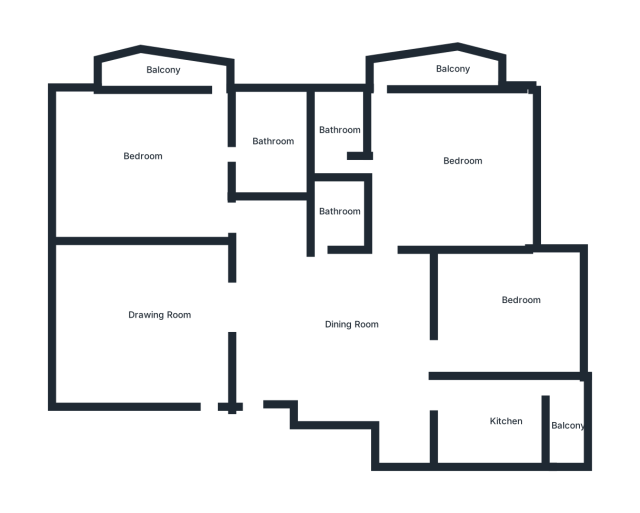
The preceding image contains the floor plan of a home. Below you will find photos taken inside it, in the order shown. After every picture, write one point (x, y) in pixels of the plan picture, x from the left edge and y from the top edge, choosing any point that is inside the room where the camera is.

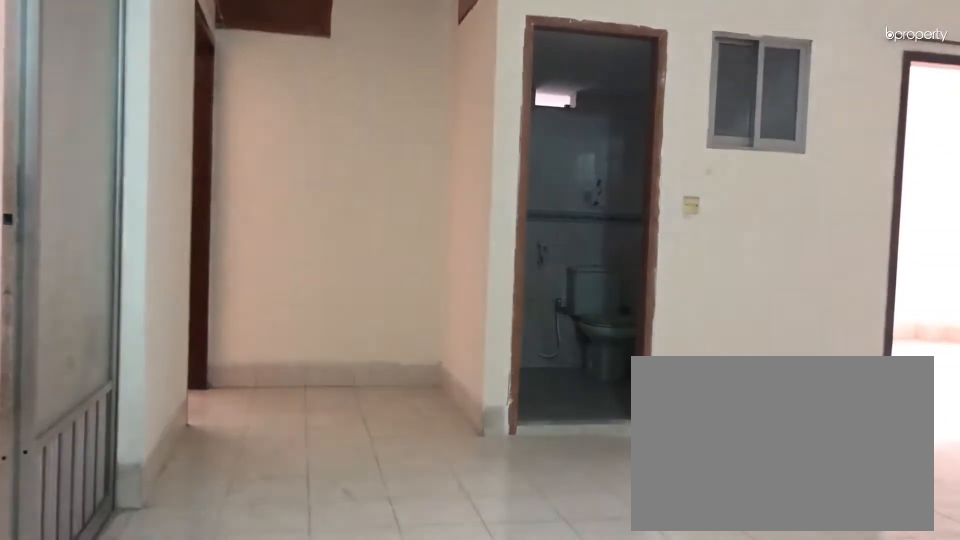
(265, 389)
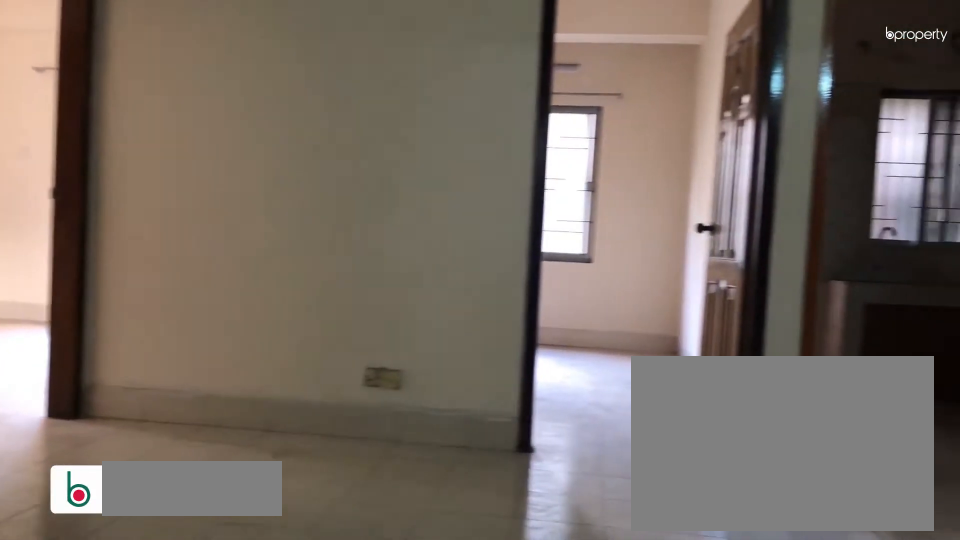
(346, 316)
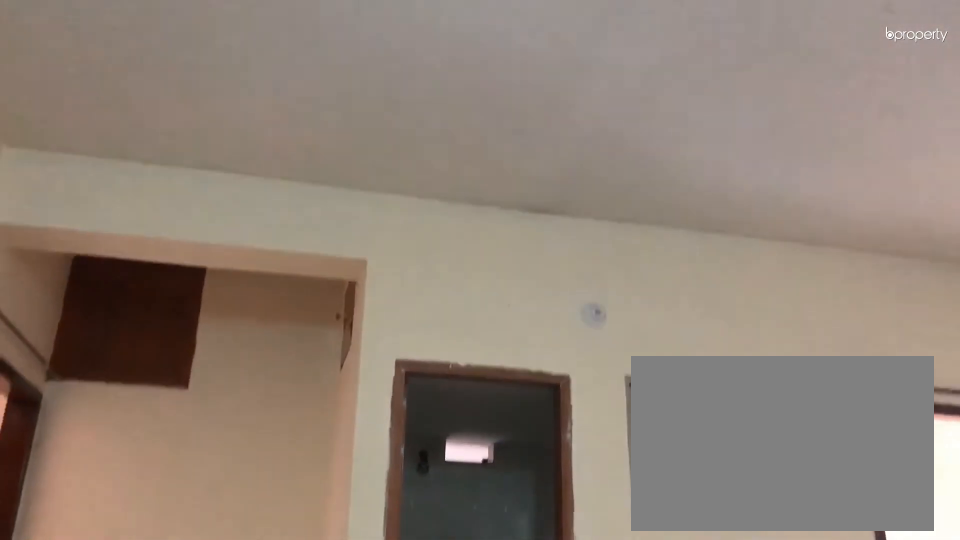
(346, 317)
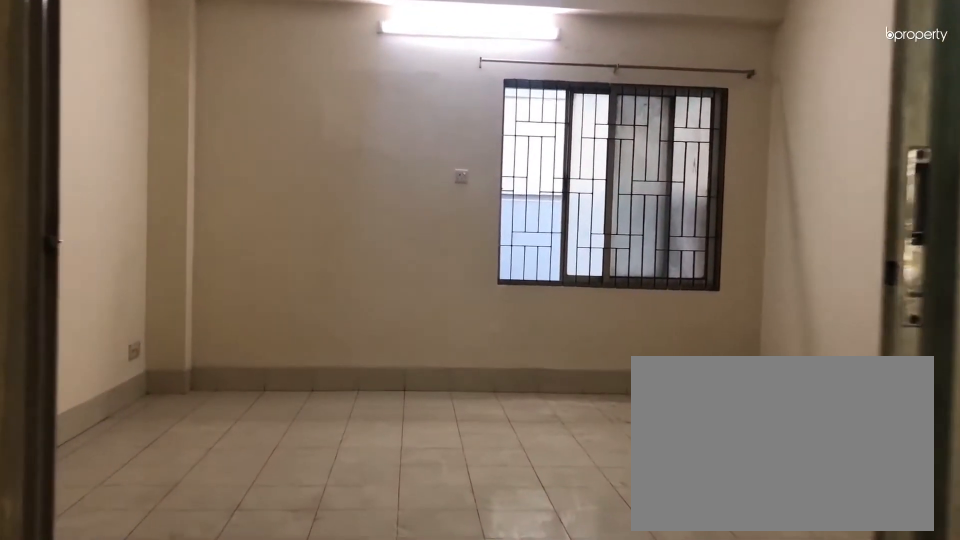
(201, 317)
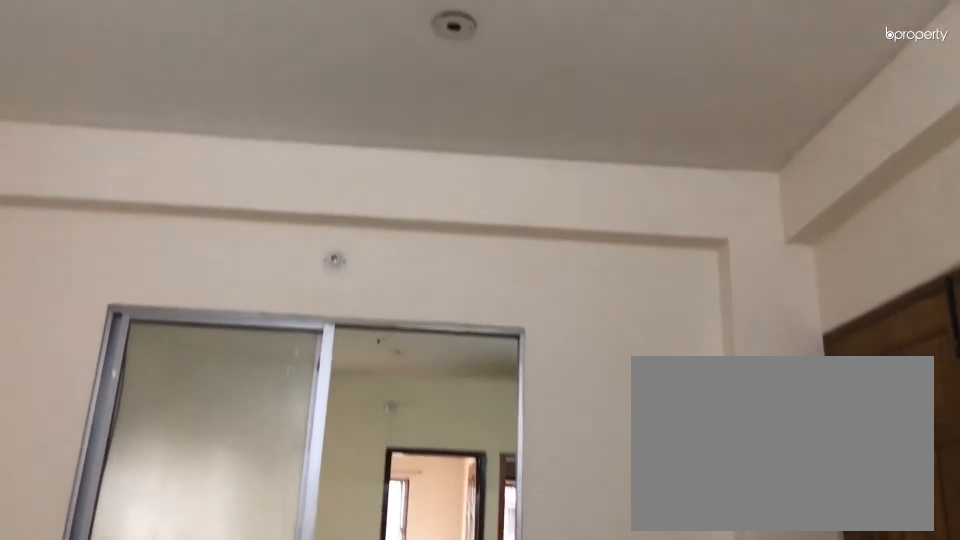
(129, 322)
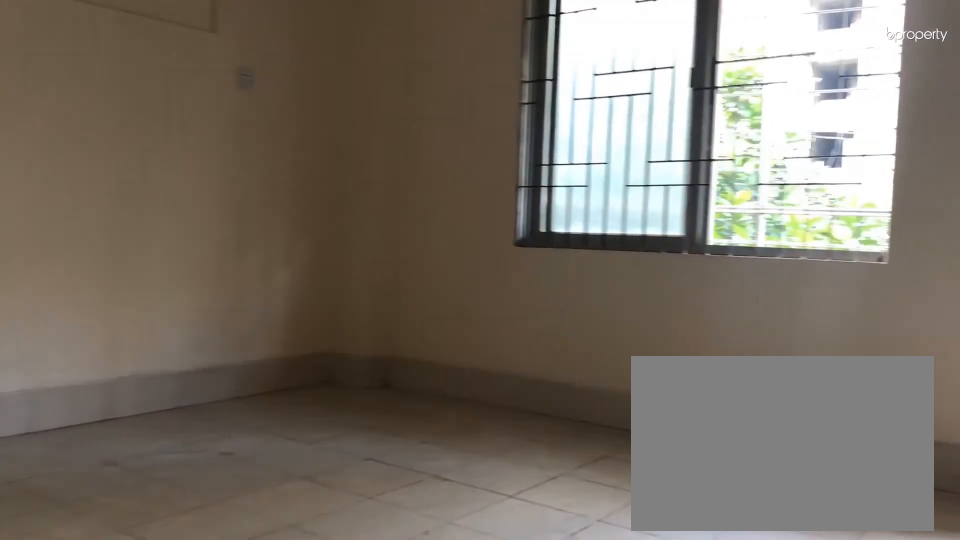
(154, 174)
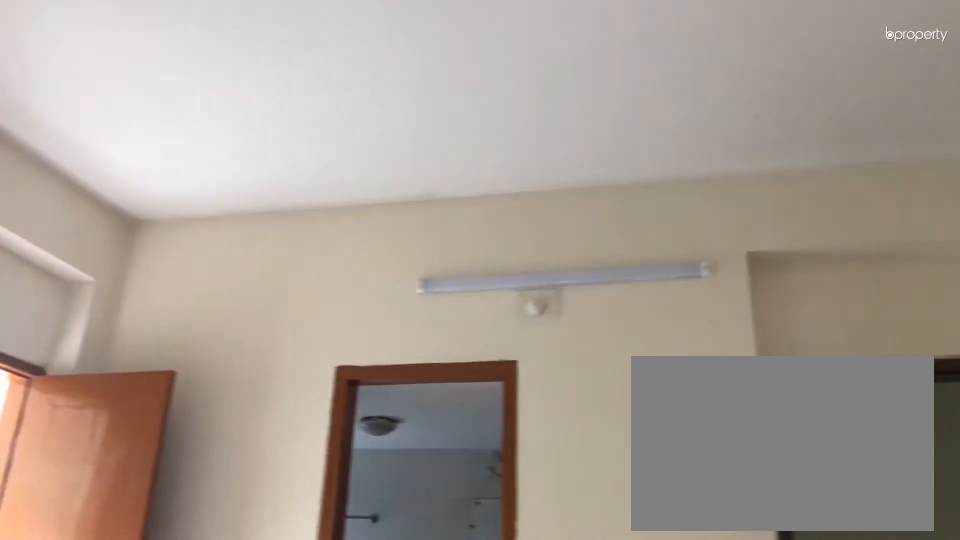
(142, 152)
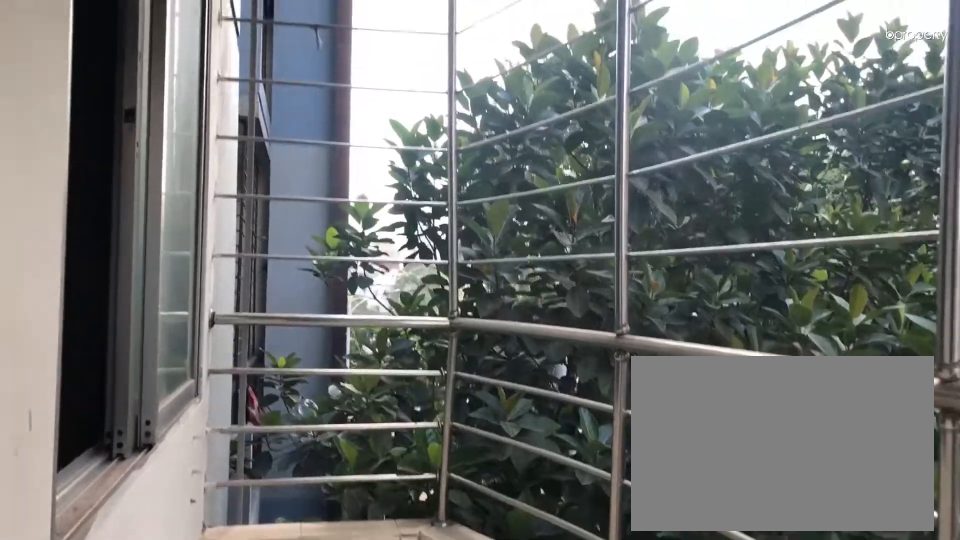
(152, 75)
